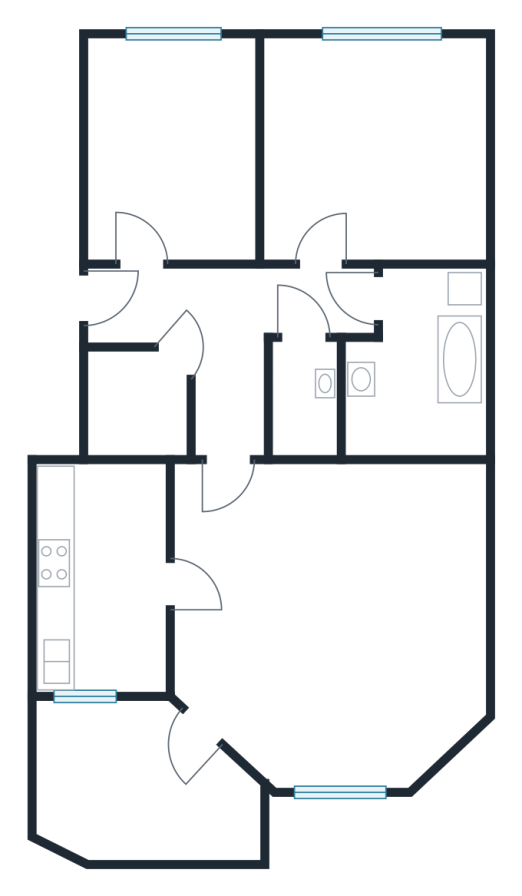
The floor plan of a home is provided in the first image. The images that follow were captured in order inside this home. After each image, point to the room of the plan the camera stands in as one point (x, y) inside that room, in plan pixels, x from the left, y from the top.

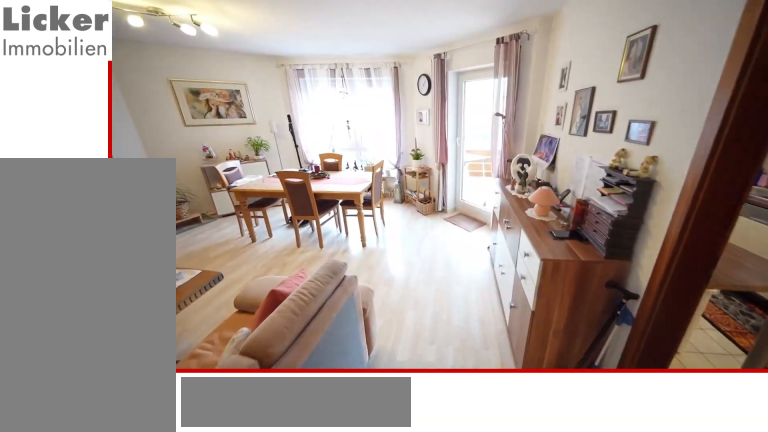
(327, 634)
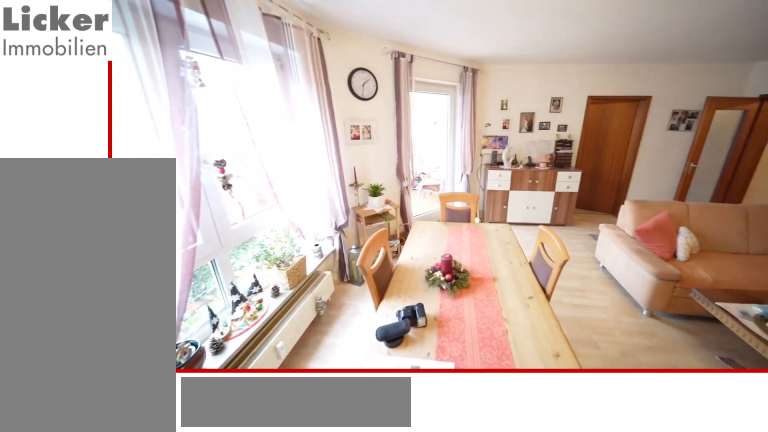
(327, 634)
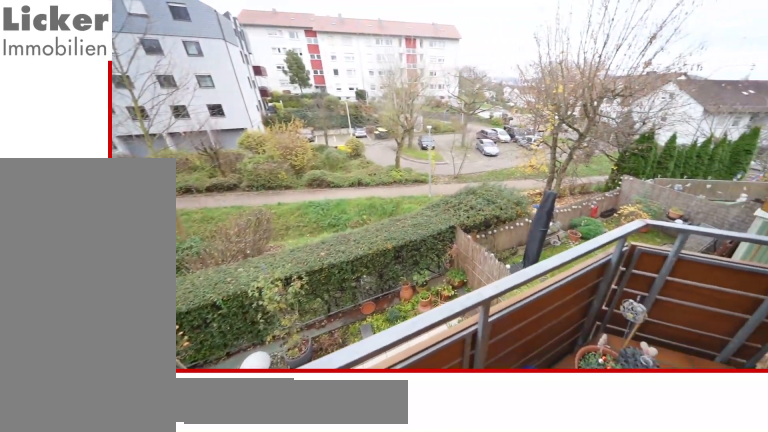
(154, 789)
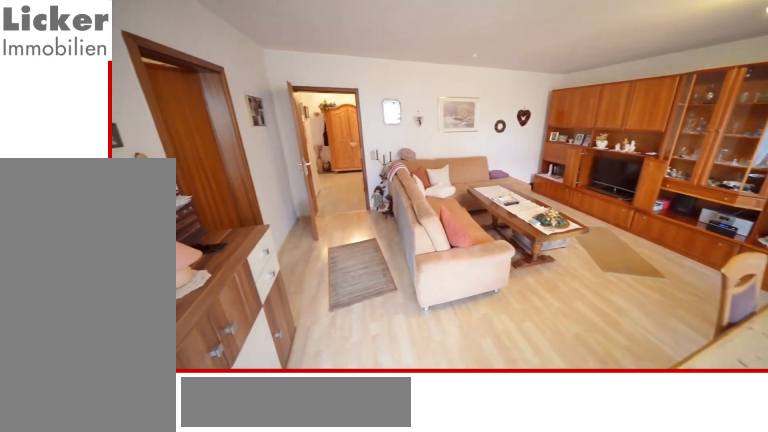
(327, 636)
